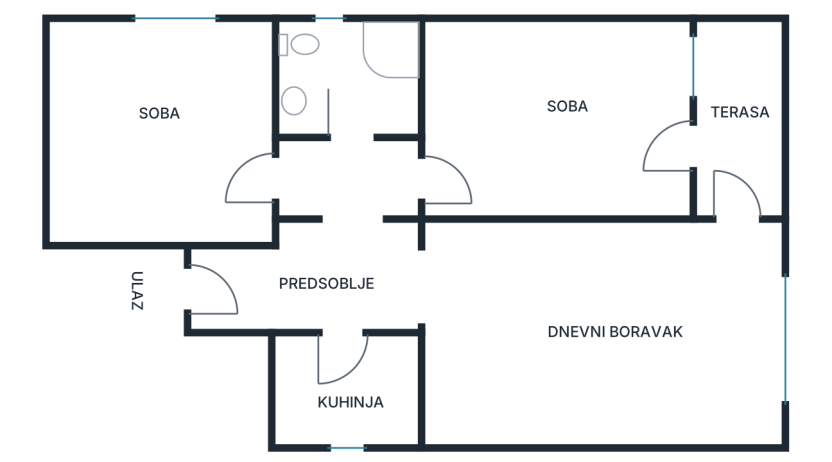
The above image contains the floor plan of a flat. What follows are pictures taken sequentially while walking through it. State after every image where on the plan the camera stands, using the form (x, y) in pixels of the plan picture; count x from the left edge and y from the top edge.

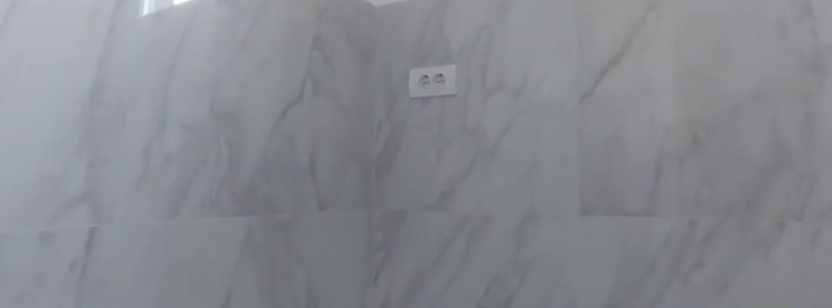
(356, 364)
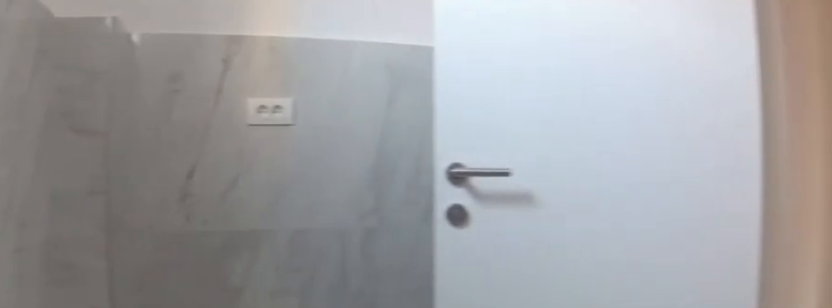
(368, 388)
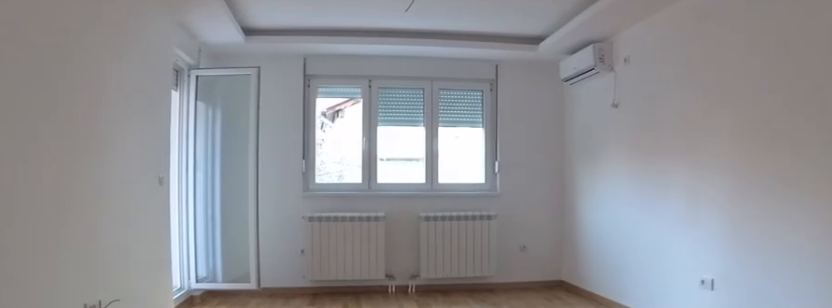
(436, 290)
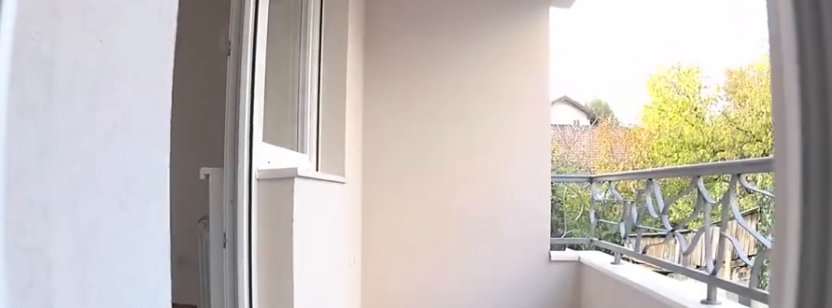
(727, 263)
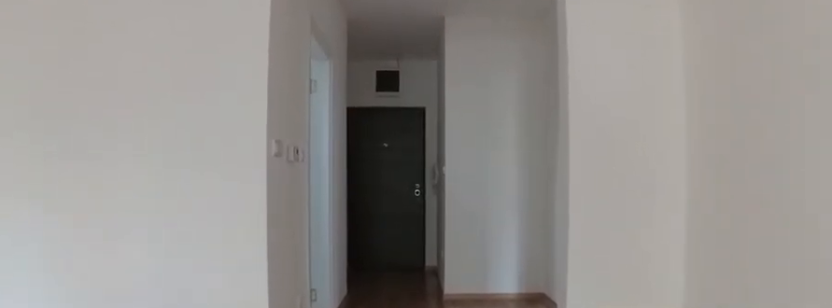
(561, 290)
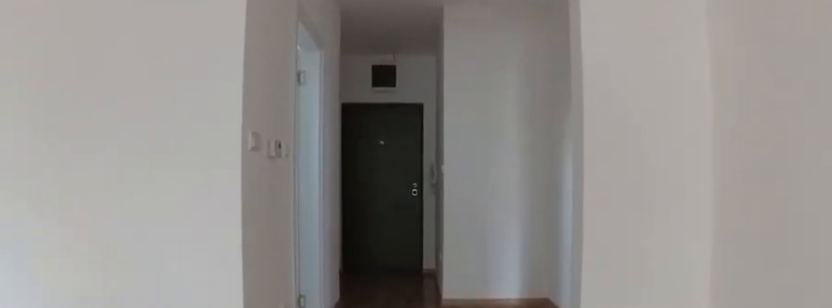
(548, 289)
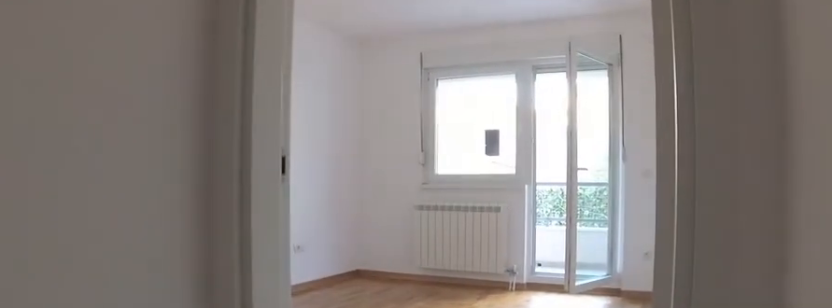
(364, 185)
